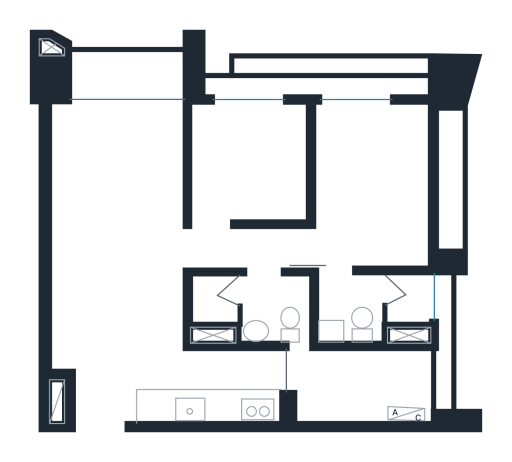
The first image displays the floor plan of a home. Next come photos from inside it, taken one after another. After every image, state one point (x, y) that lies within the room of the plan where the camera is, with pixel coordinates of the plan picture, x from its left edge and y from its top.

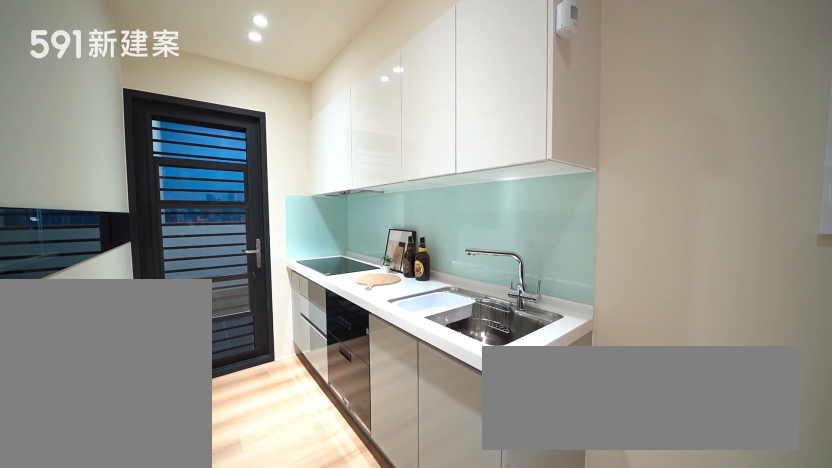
(213, 388)
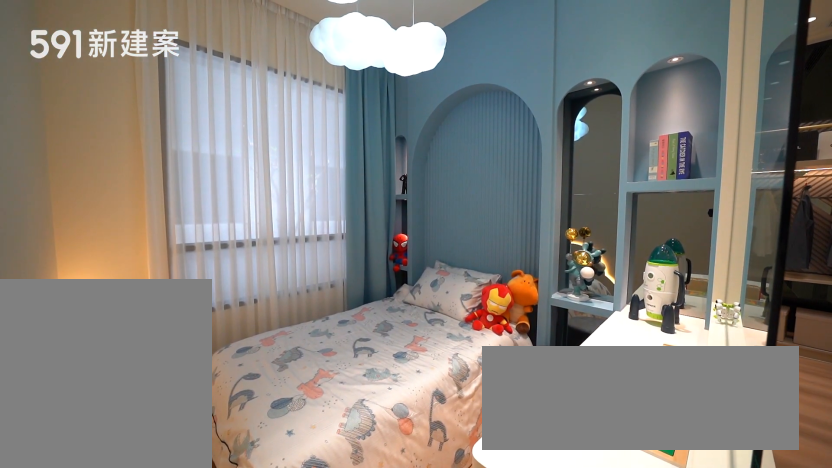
(254, 161)
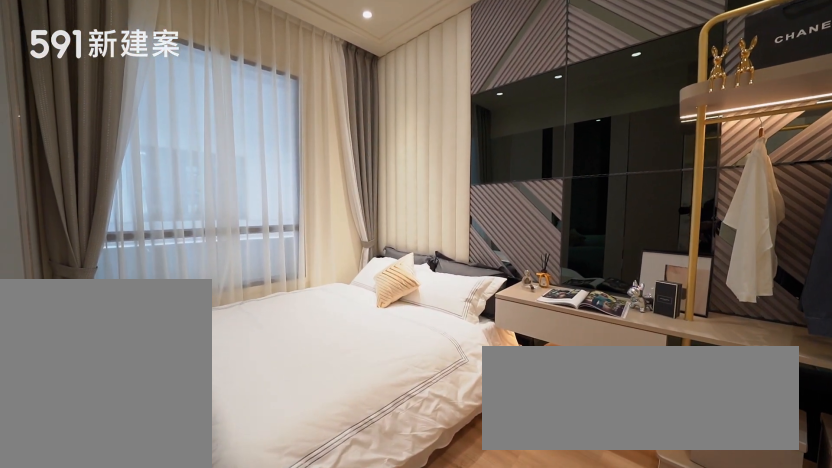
(375, 184)
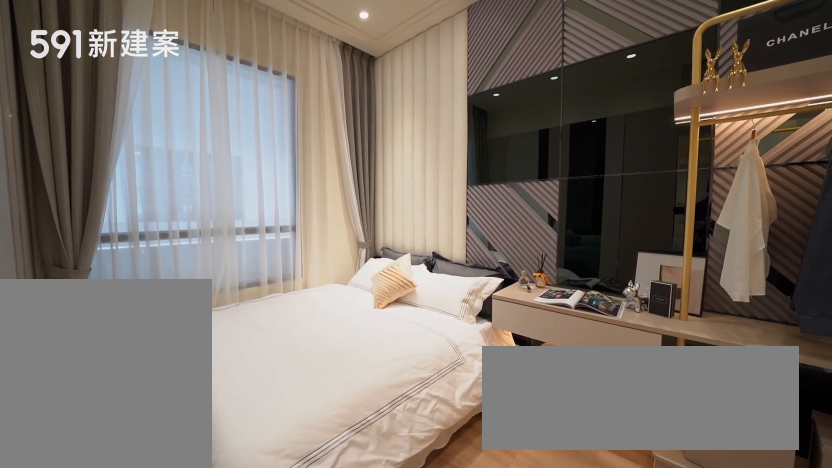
(375, 184)
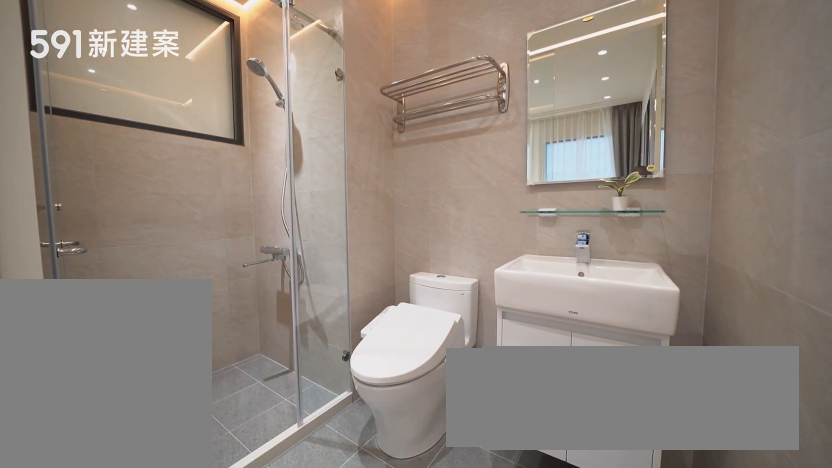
(379, 312)
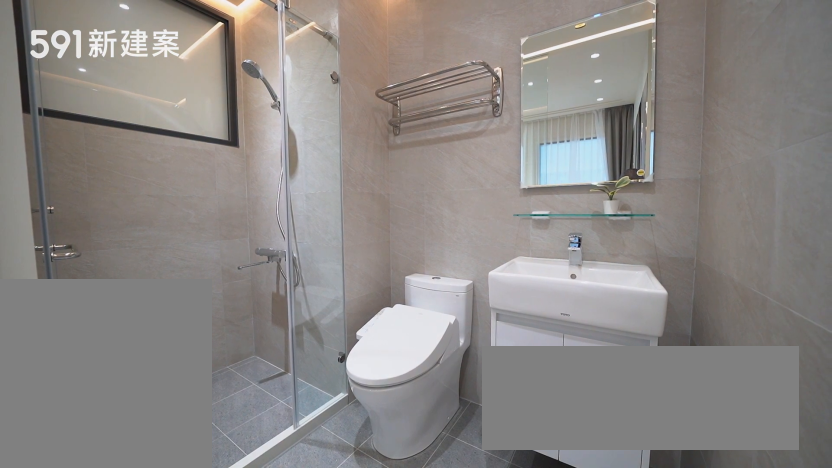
(379, 312)
